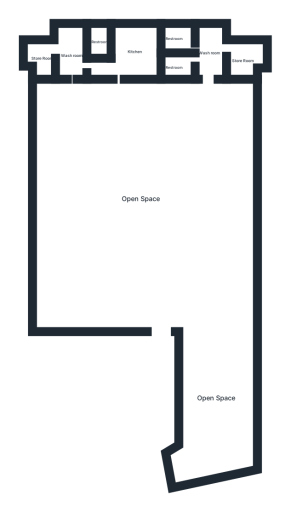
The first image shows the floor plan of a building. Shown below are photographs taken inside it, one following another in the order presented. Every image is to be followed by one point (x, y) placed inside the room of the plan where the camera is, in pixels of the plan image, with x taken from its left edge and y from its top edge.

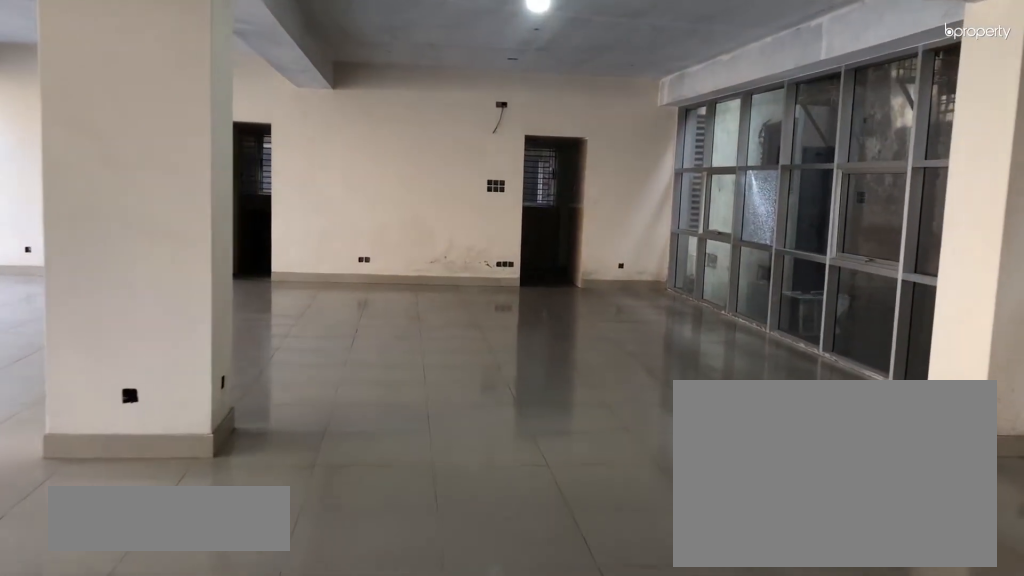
(139, 197)
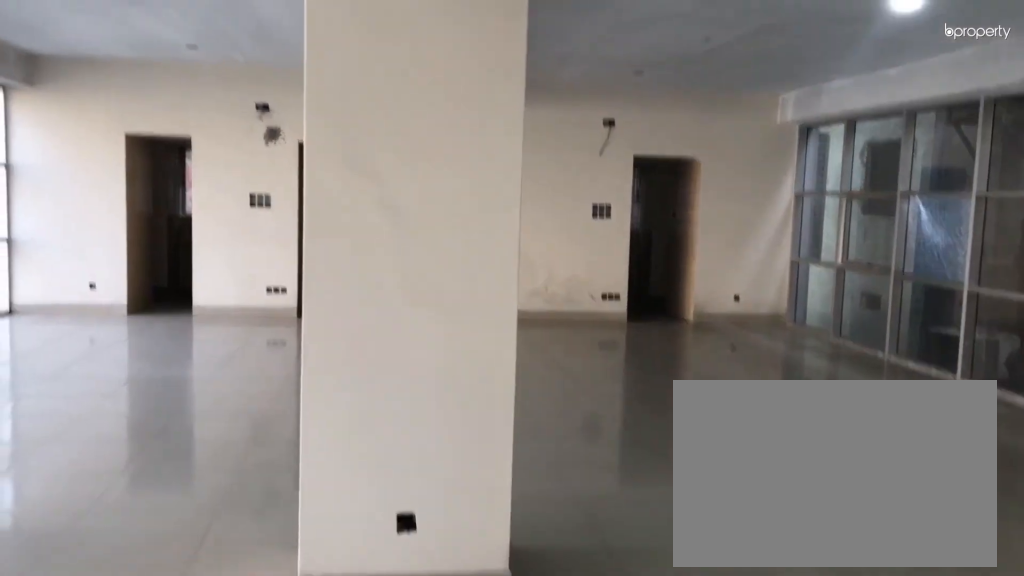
(139, 198)
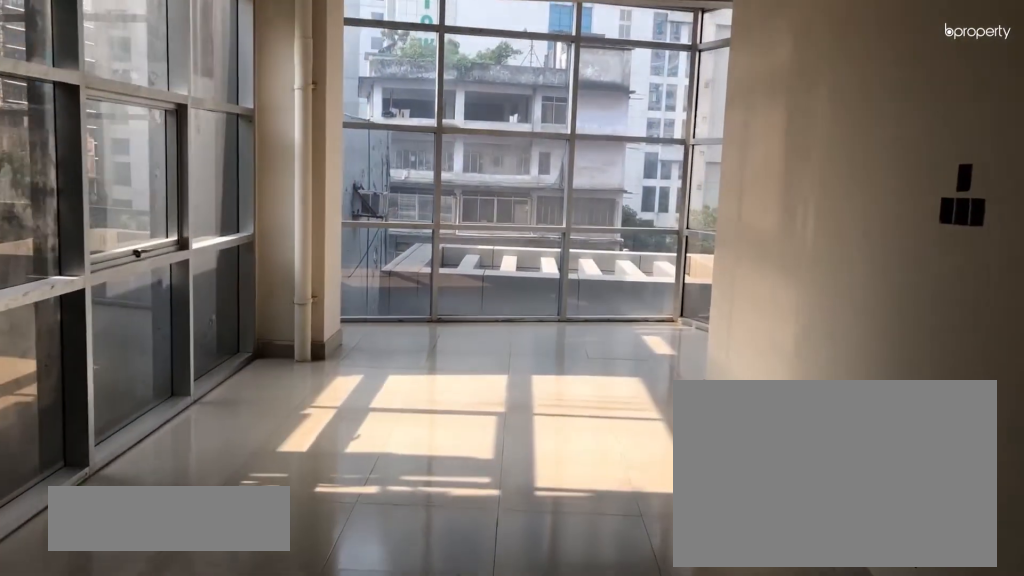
(218, 402)
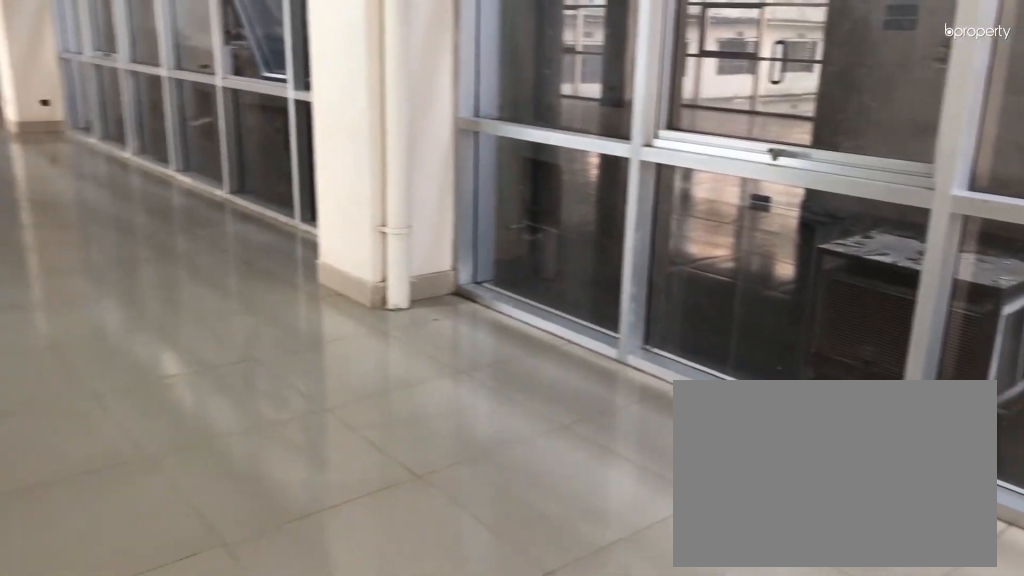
(218, 402)
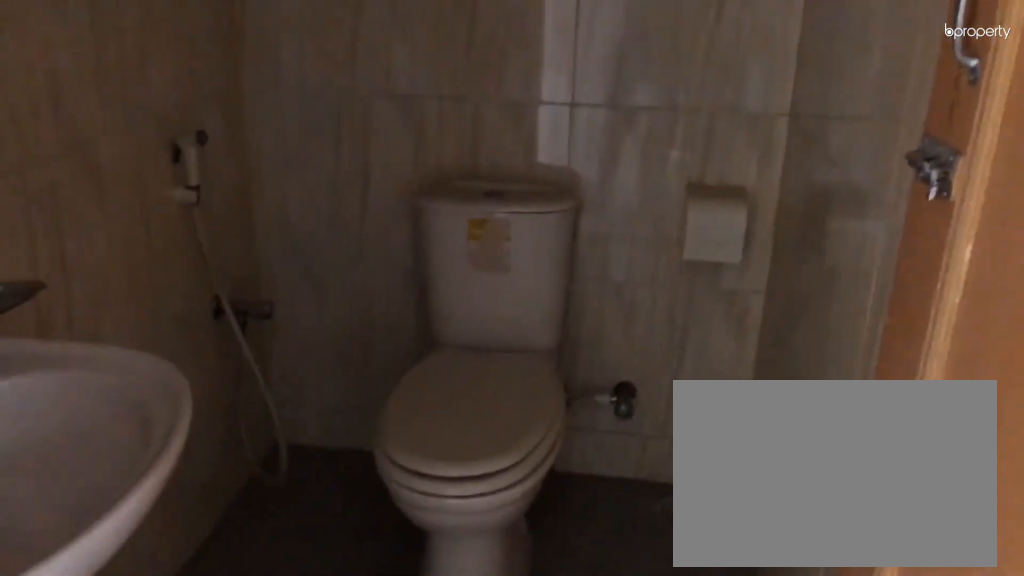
(173, 67)
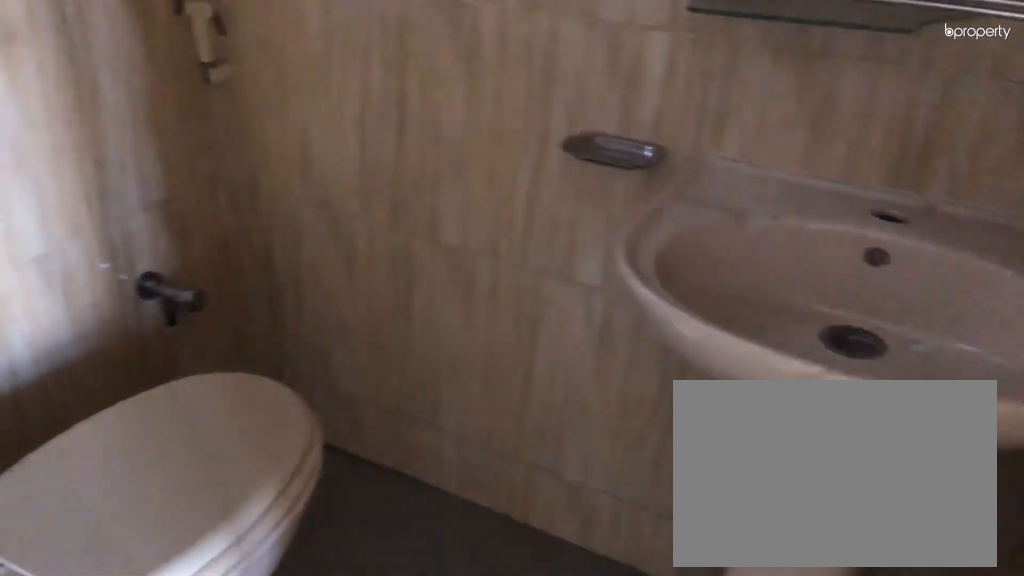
(101, 43)
